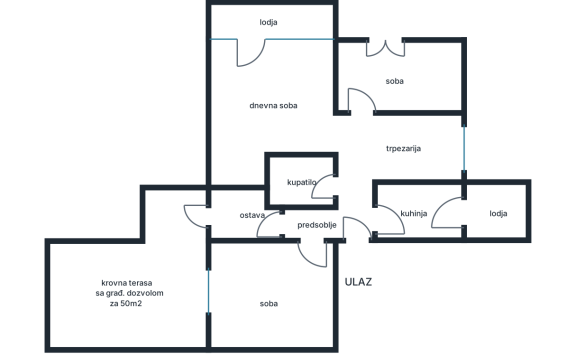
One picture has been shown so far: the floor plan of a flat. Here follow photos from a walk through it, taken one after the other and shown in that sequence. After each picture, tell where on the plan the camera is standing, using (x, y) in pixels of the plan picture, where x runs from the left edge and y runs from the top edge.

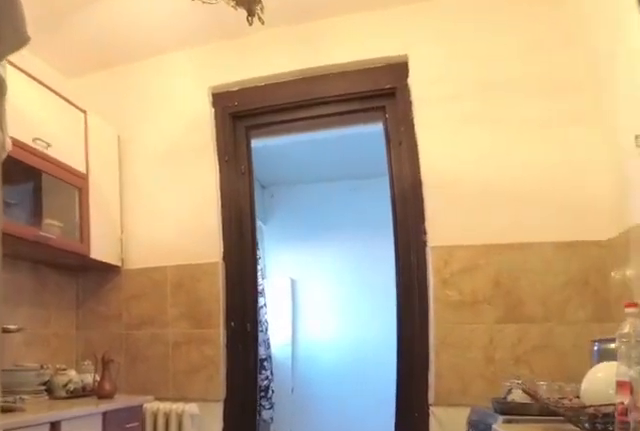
(357, 226)
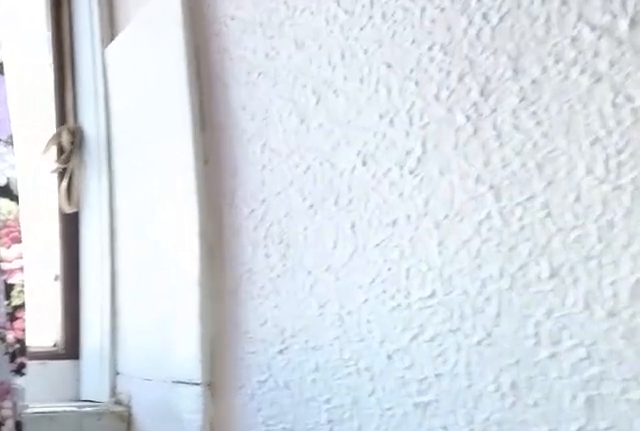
(507, 236)
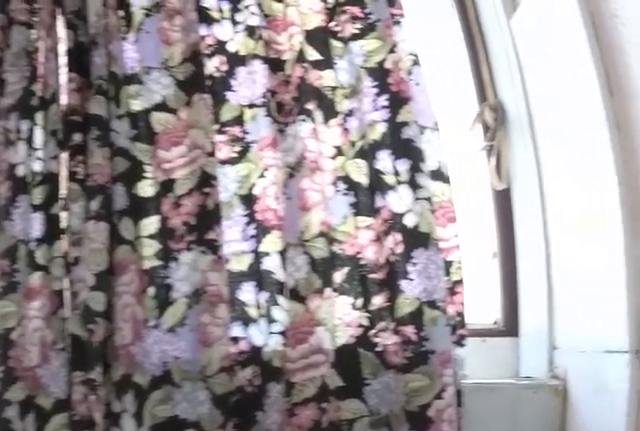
(518, 237)
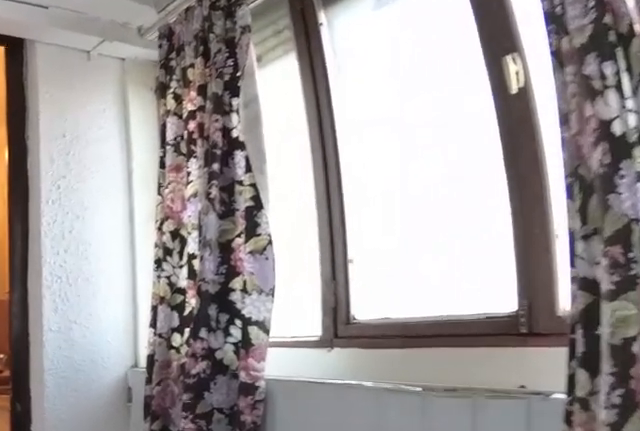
(515, 215)
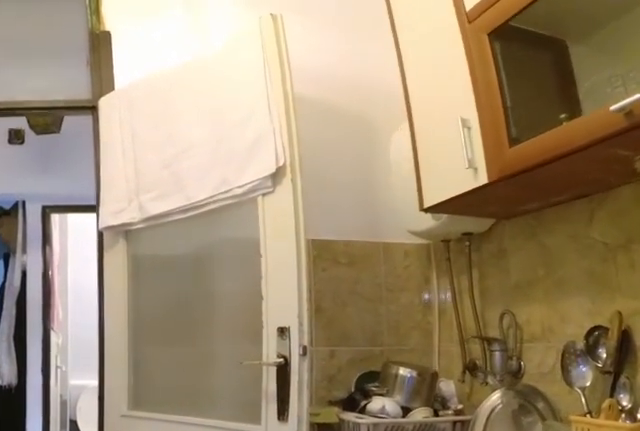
(449, 214)
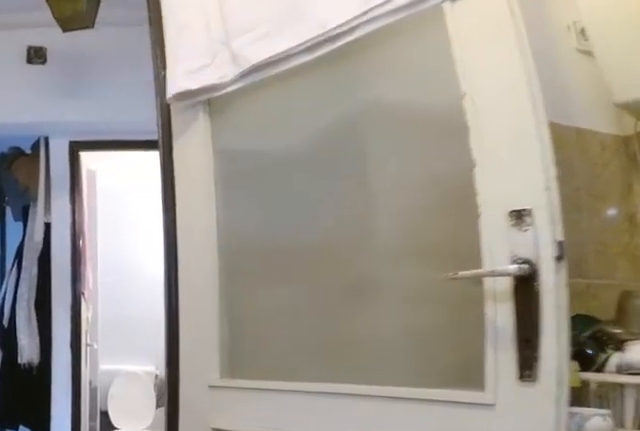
(421, 214)
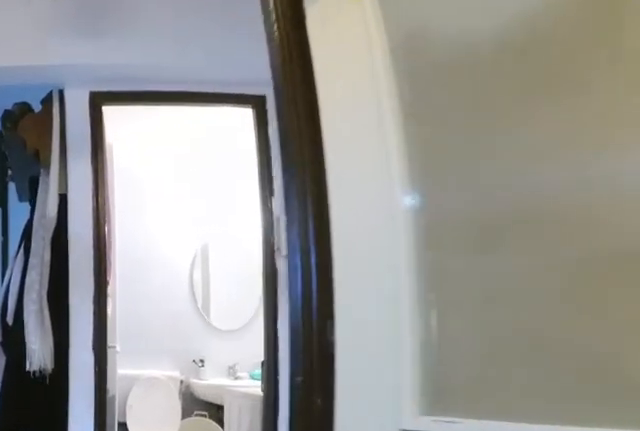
(407, 214)
